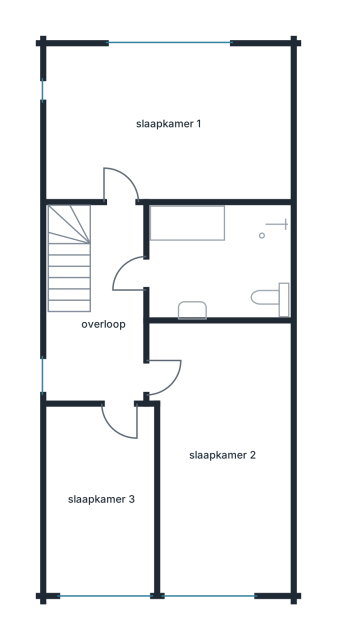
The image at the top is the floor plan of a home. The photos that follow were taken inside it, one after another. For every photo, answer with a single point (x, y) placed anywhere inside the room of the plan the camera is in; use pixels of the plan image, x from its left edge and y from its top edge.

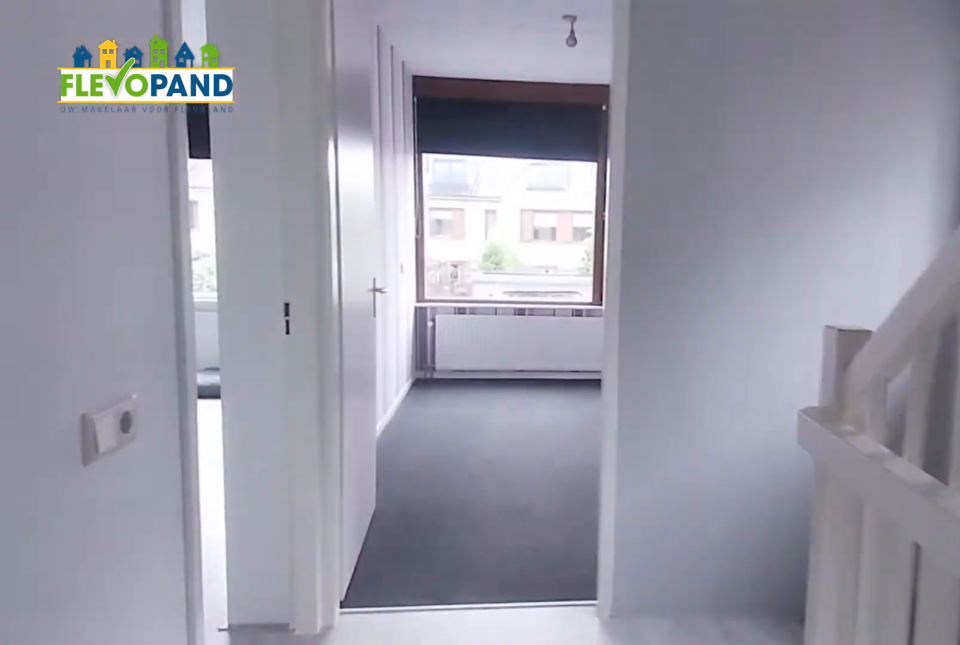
(107, 318)
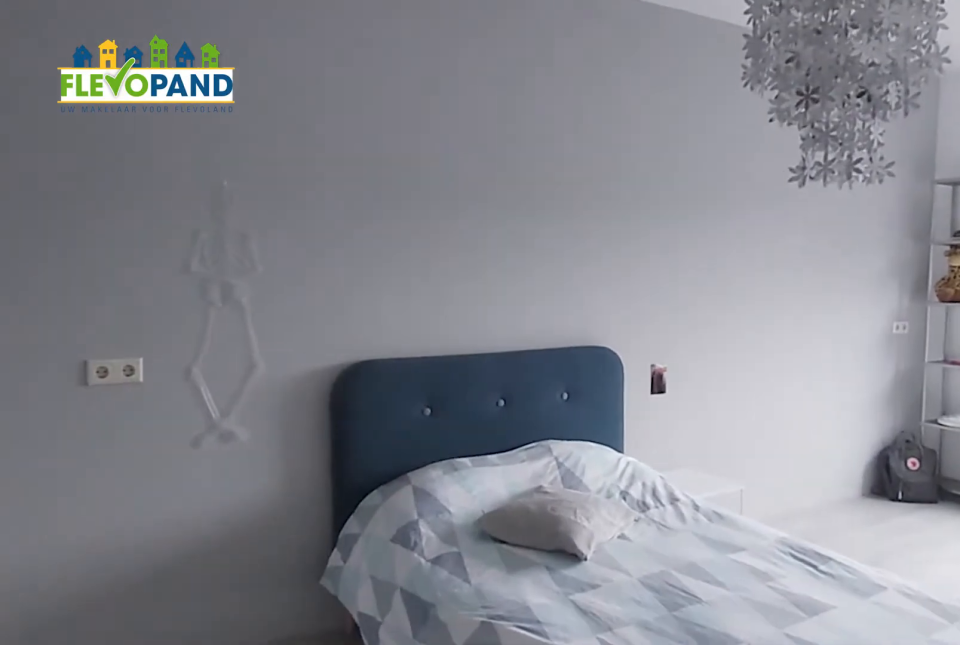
(155, 362)
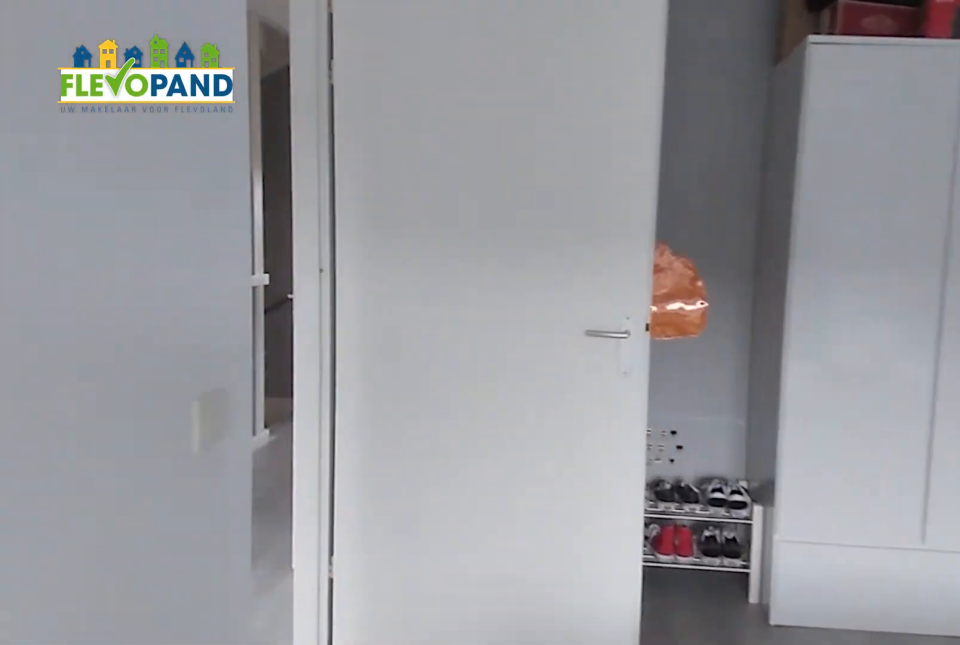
(155, 362)
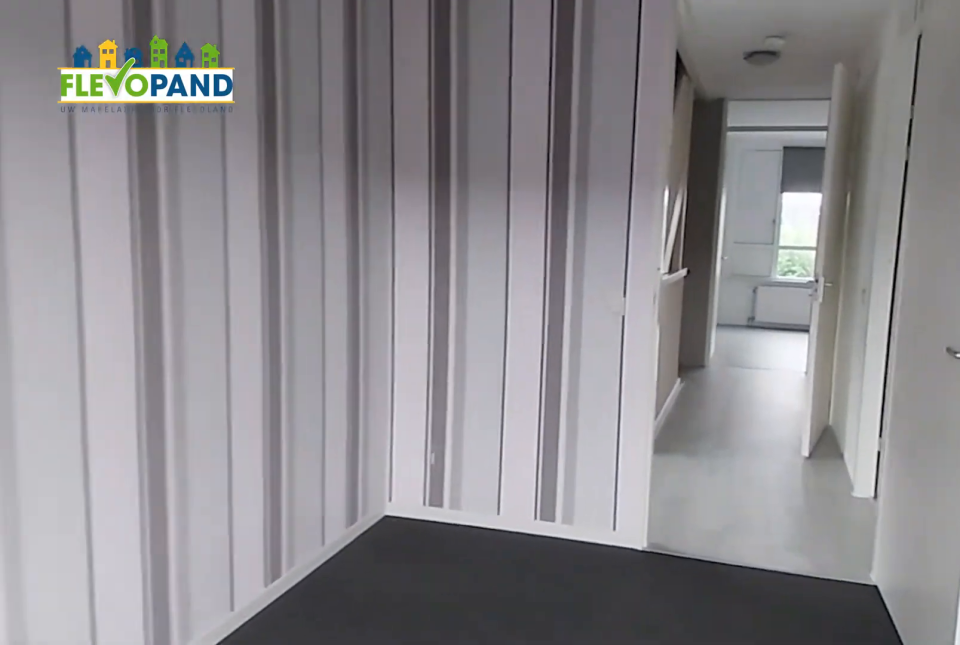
(101, 498)
